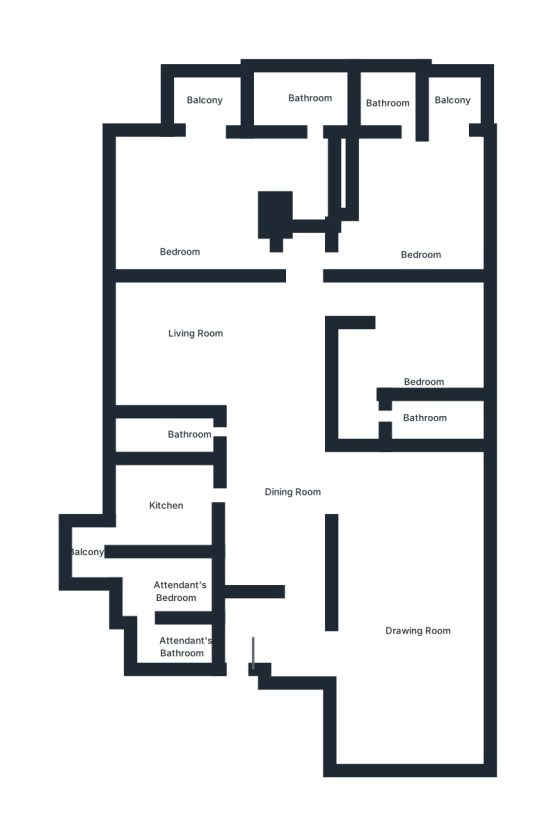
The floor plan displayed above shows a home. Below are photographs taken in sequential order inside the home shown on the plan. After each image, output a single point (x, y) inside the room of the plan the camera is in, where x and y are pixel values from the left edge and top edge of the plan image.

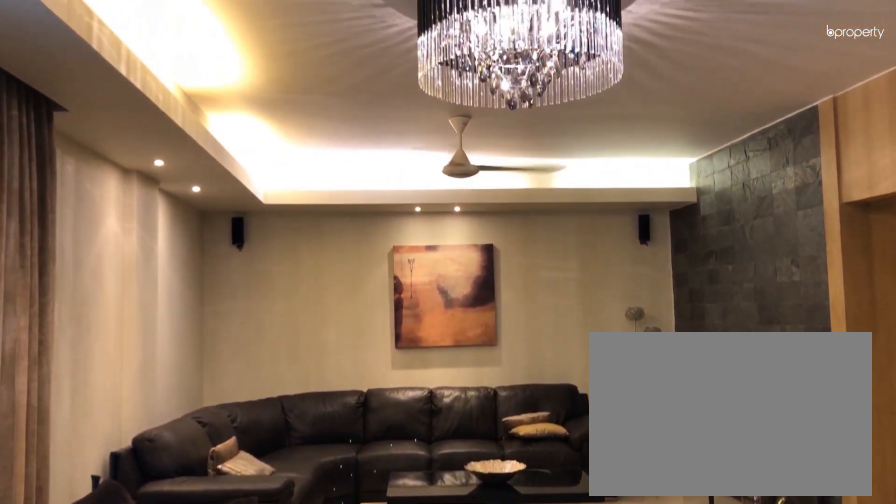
(412, 593)
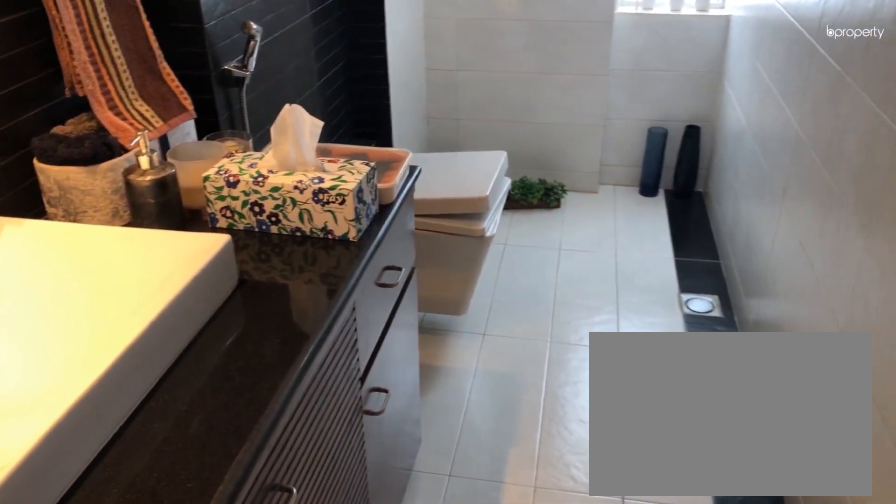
(166, 433)
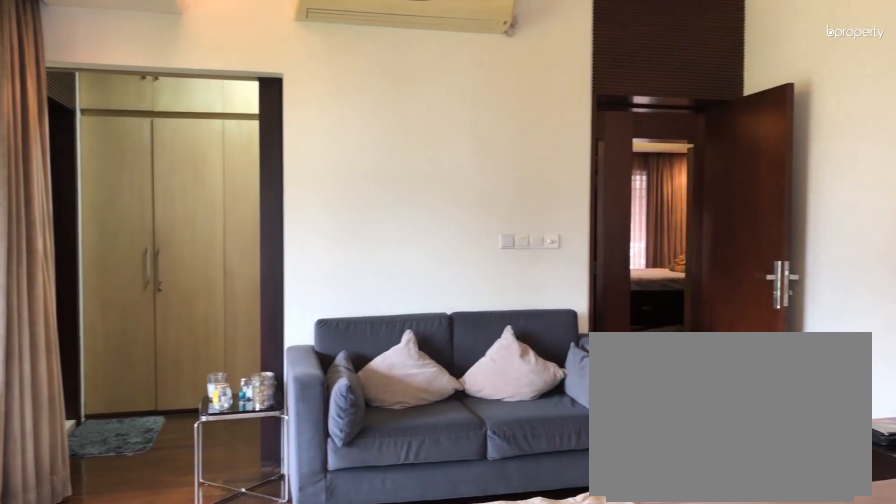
(182, 219)
